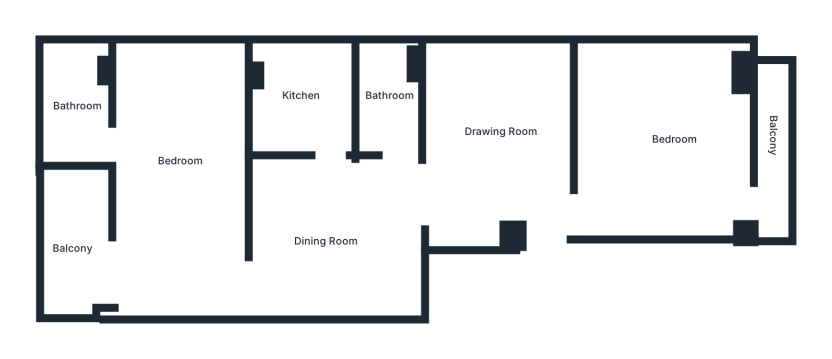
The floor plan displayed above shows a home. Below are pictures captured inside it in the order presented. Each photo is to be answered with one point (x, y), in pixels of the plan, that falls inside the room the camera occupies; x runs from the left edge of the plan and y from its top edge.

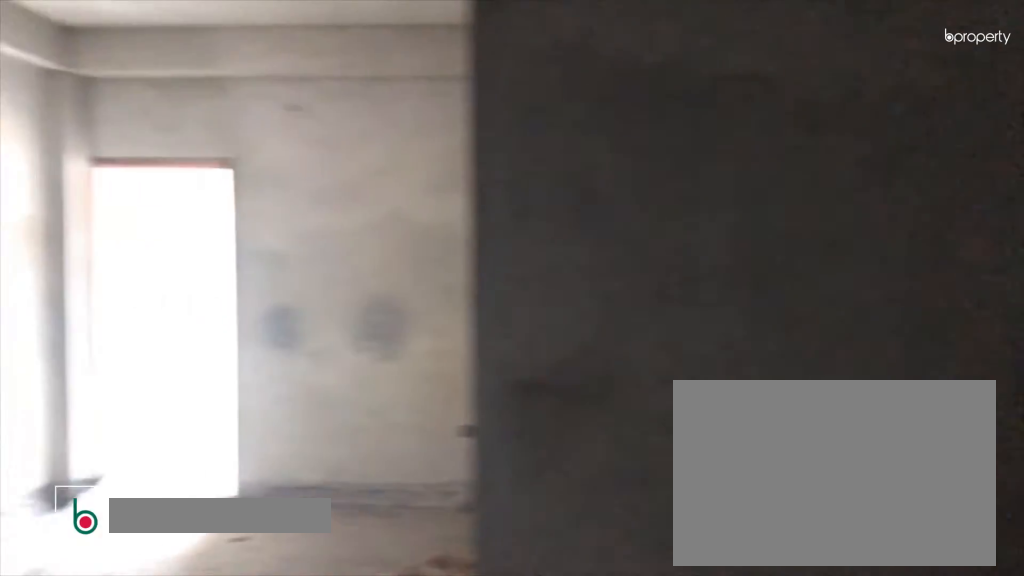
(491, 144)
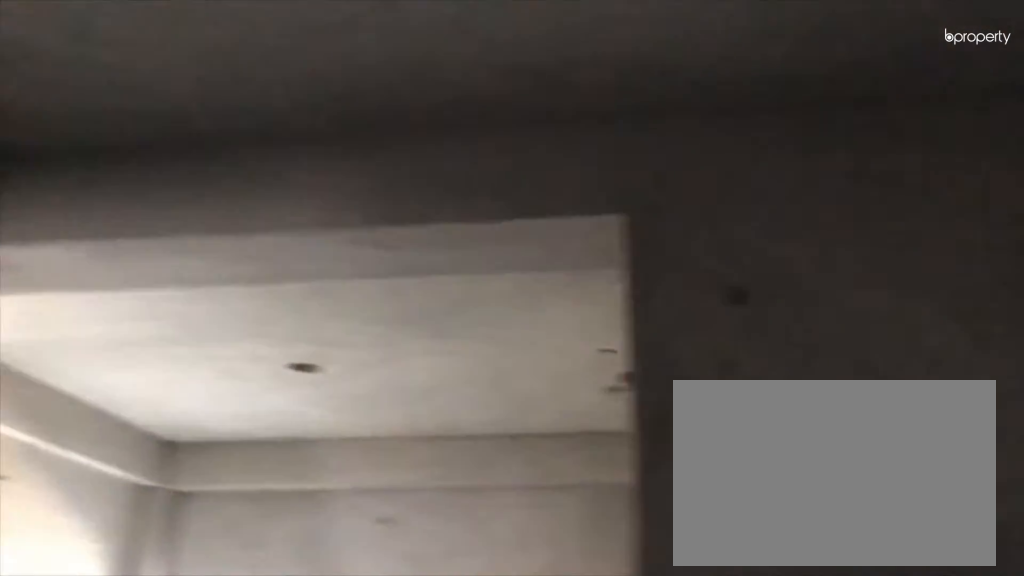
(491, 144)
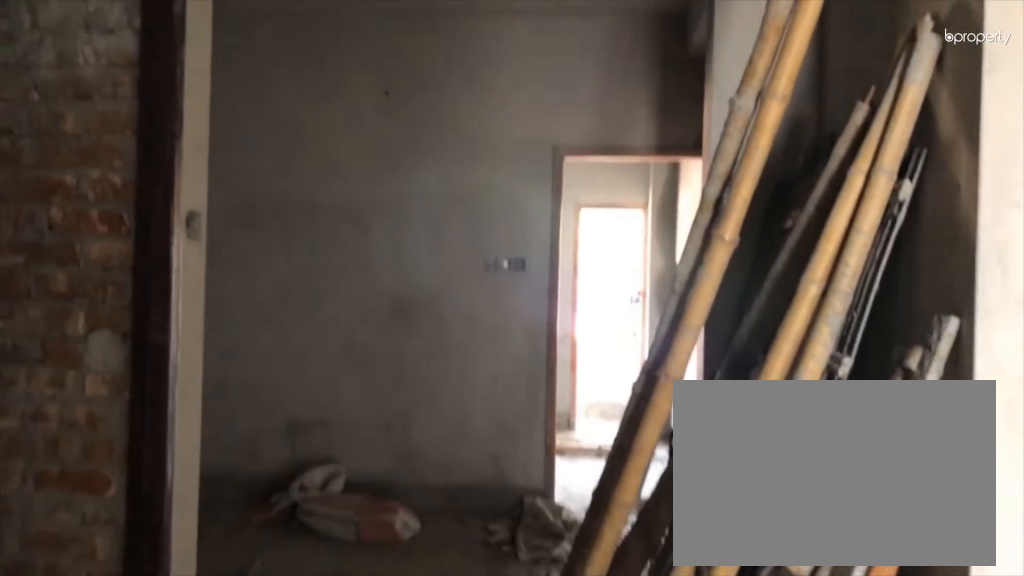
(330, 242)
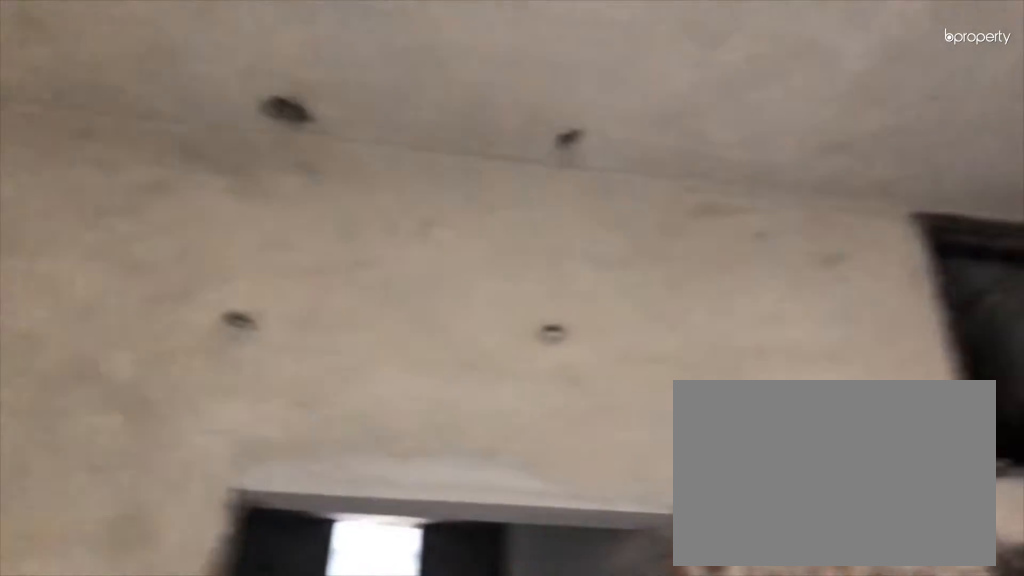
(330, 242)
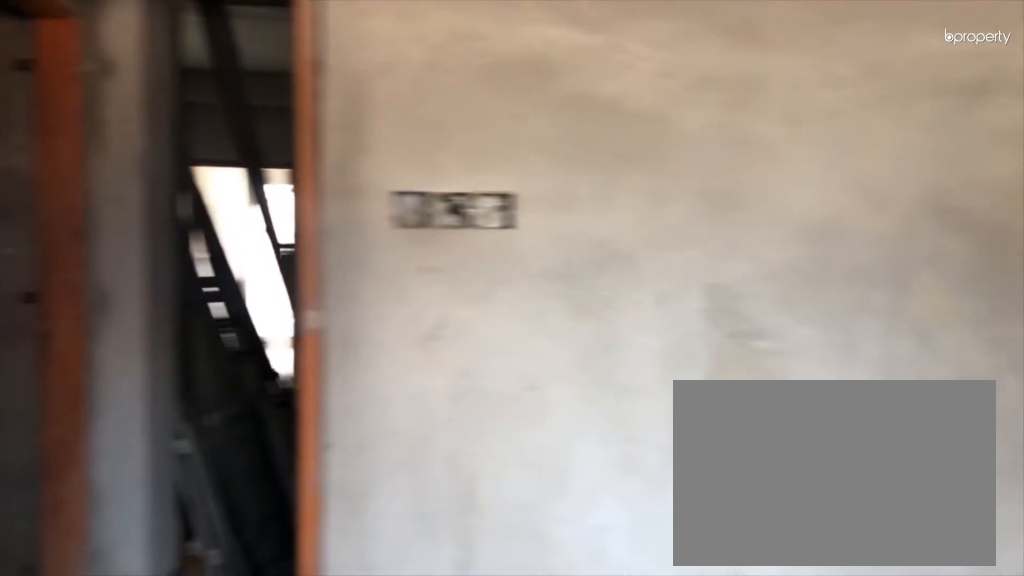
(660, 143)
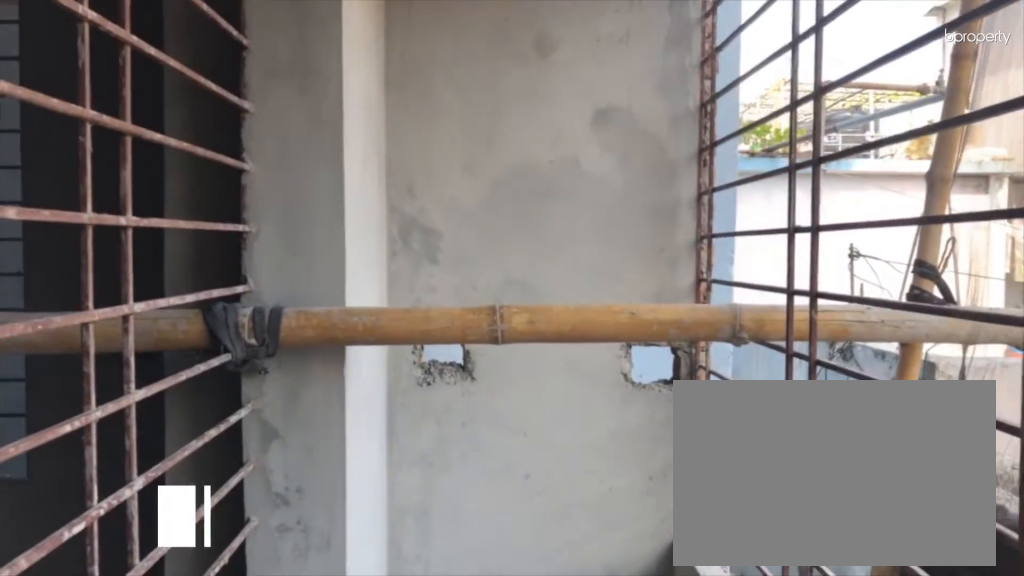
(773, 182)
